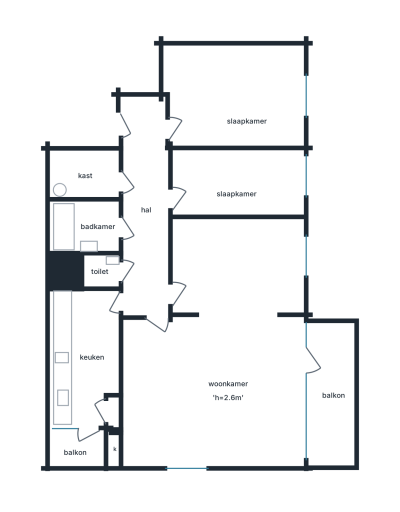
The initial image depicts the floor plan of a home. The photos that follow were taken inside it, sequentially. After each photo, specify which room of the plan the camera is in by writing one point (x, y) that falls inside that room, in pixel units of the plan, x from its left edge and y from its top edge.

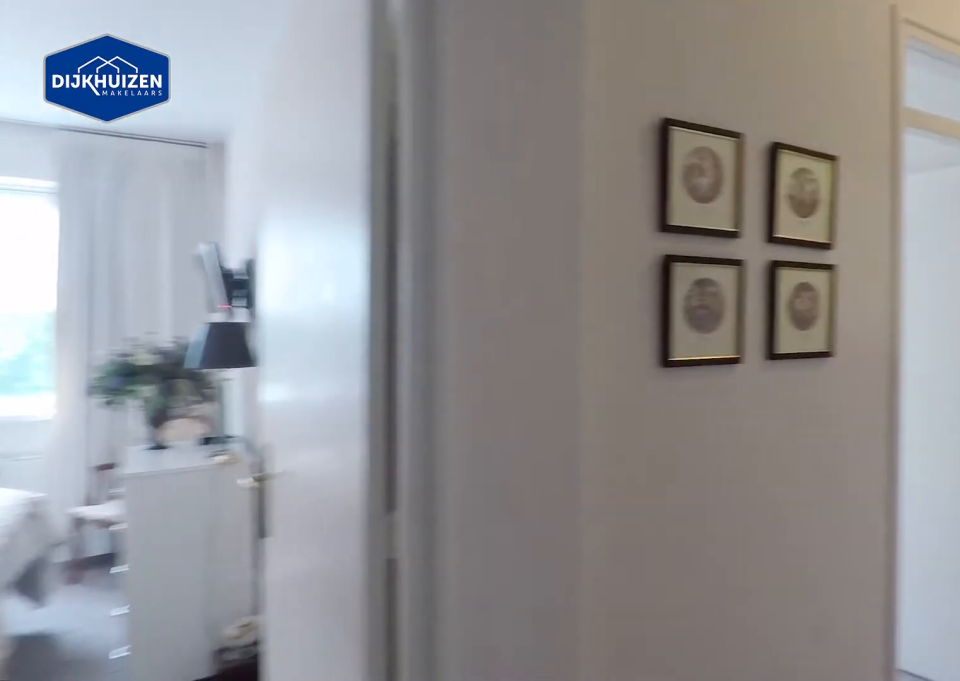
(146, 210)
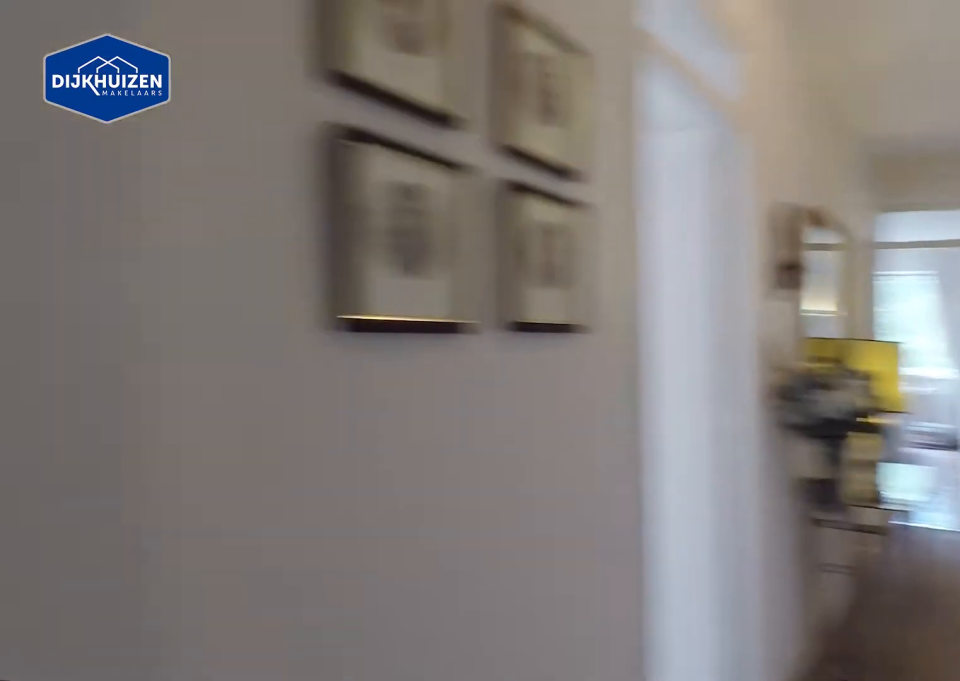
(146, 210)
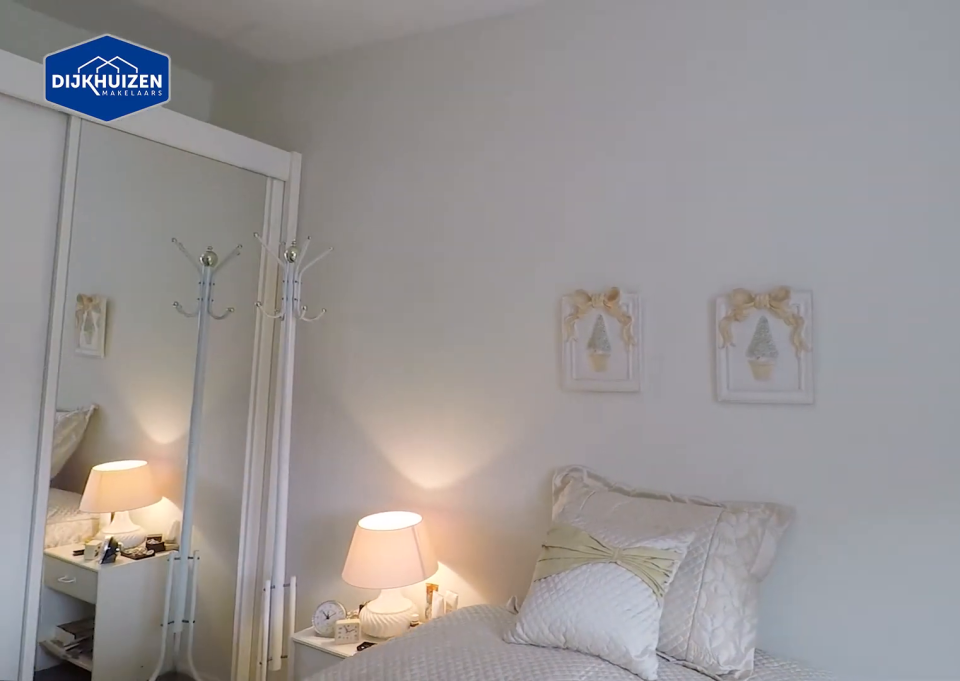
(234, 94)
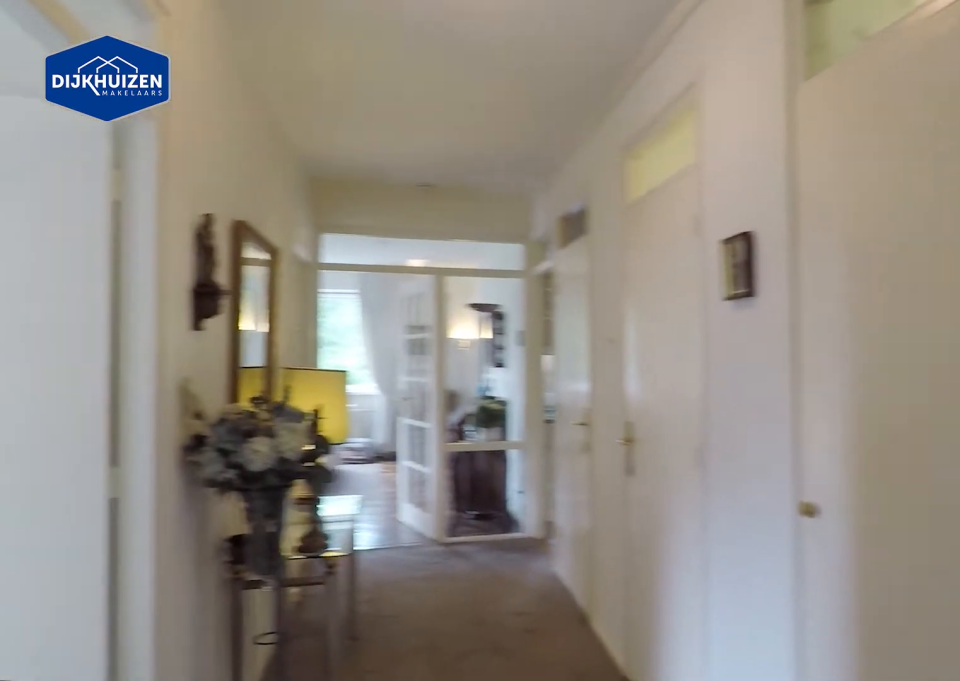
(146, 210)
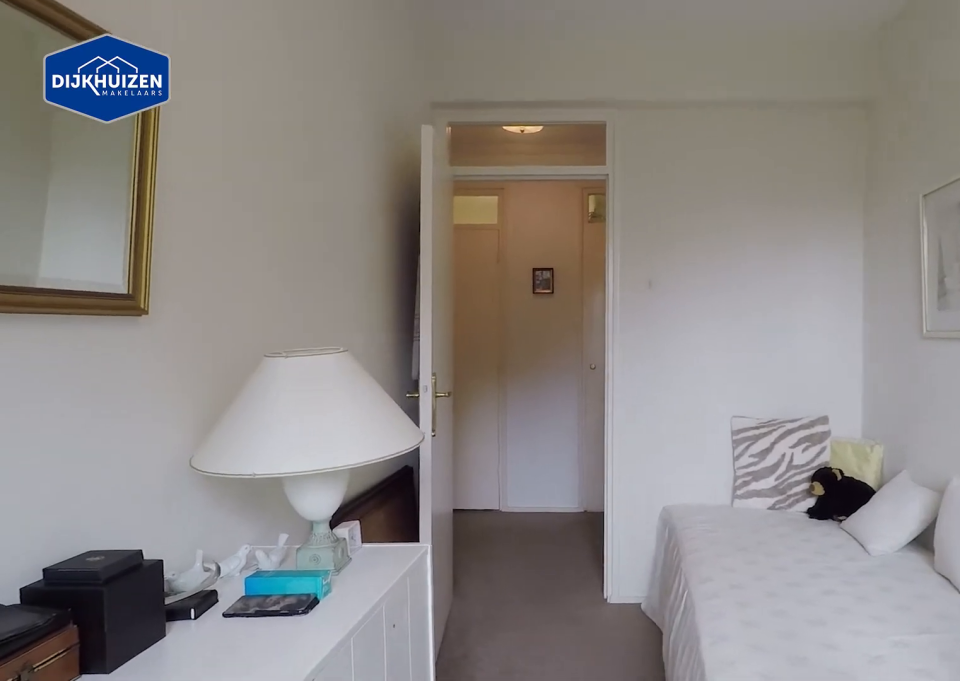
(237, 184)
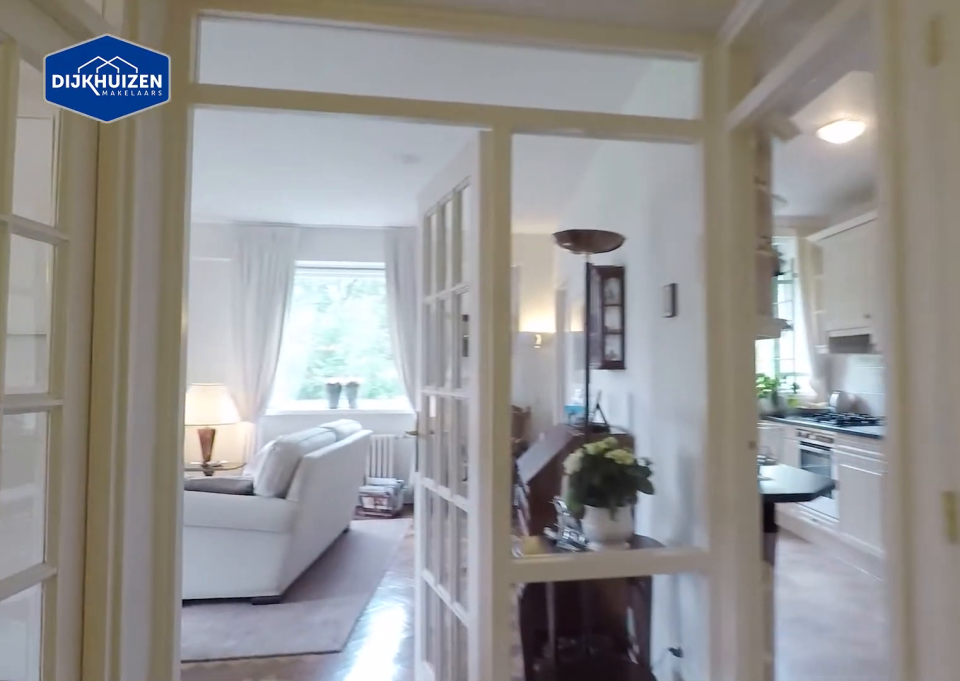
(146, 210)
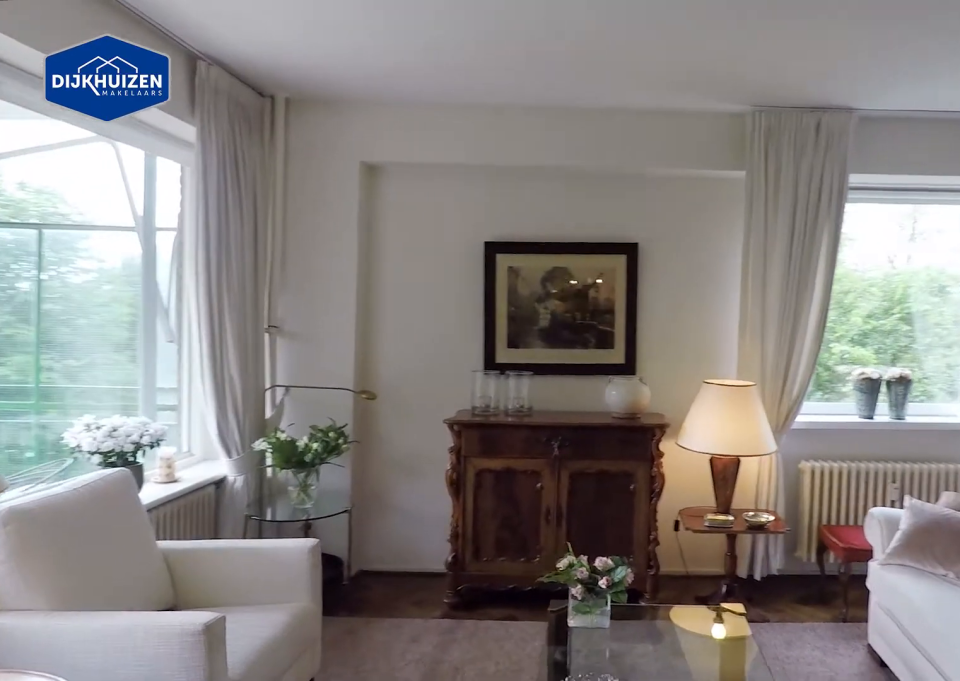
(219, 351)
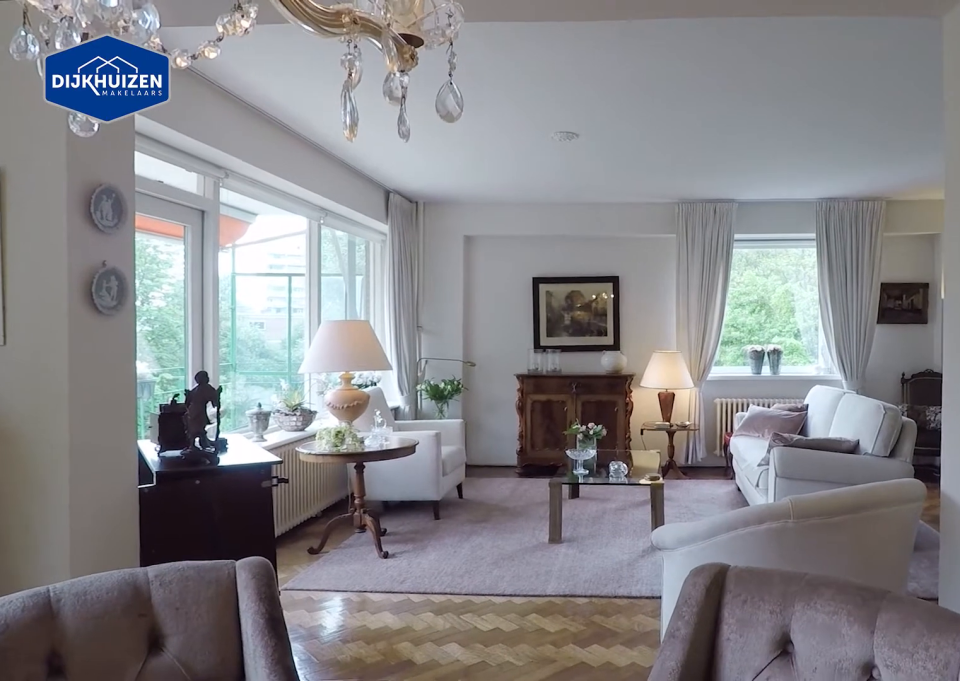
(219, 351)
